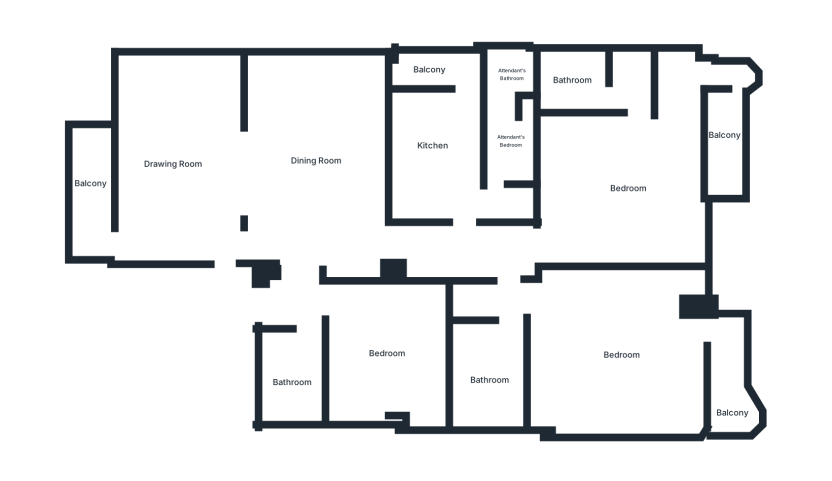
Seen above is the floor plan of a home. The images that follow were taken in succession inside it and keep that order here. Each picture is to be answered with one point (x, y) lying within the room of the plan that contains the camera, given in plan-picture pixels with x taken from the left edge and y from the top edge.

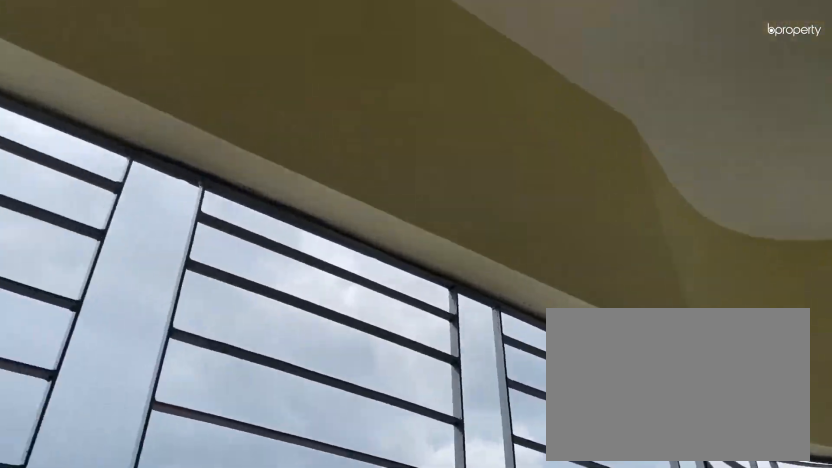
(725, 383)
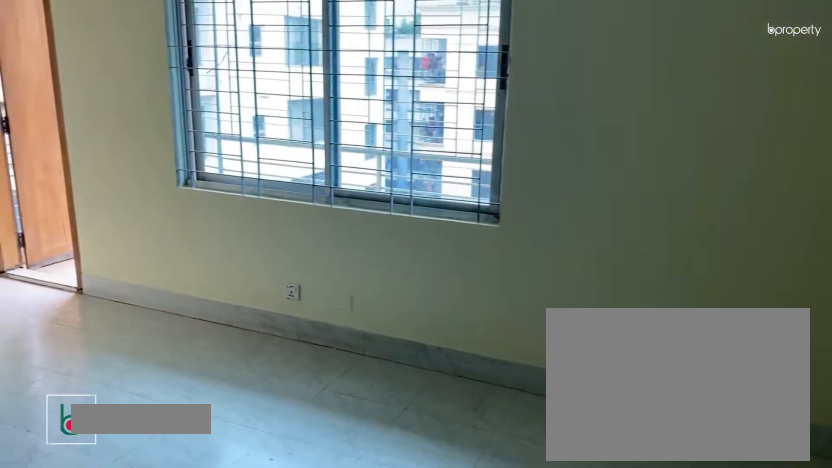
(622, 188)
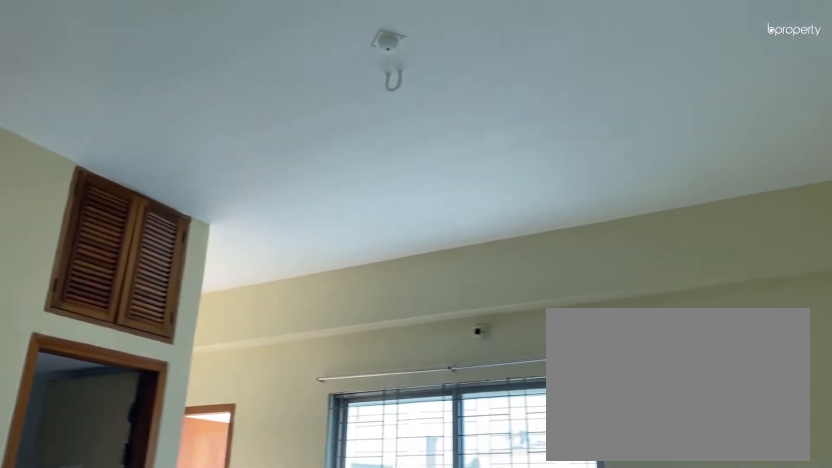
(622, 188)
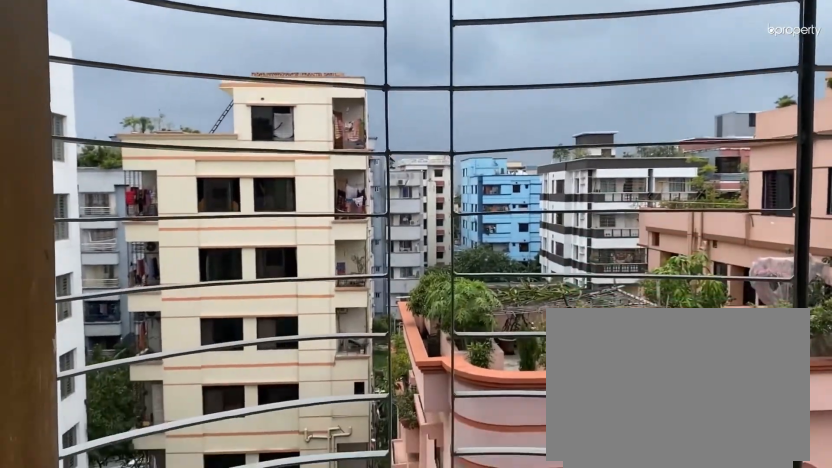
(724, 146)
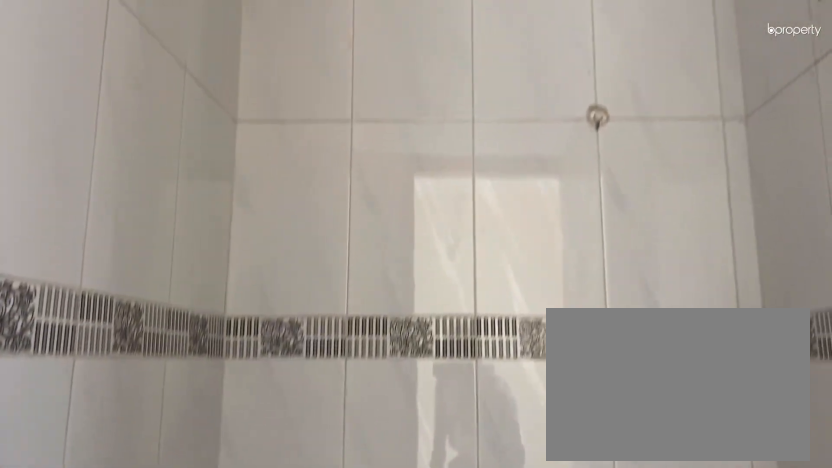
(573, 82)
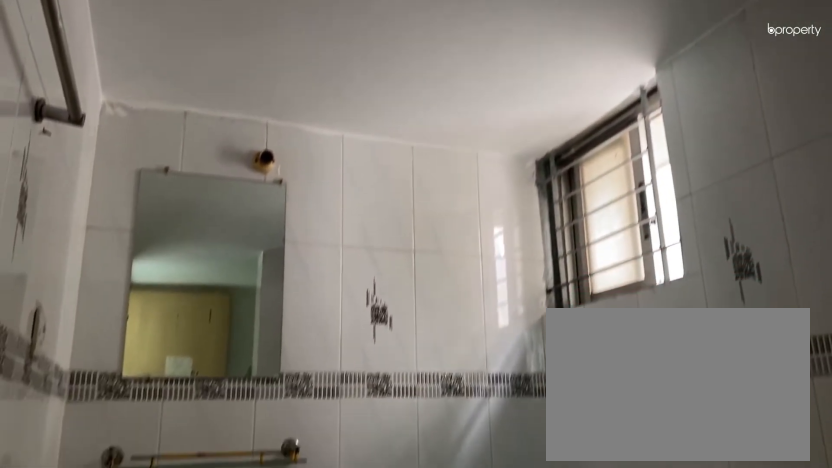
(573, 82)
